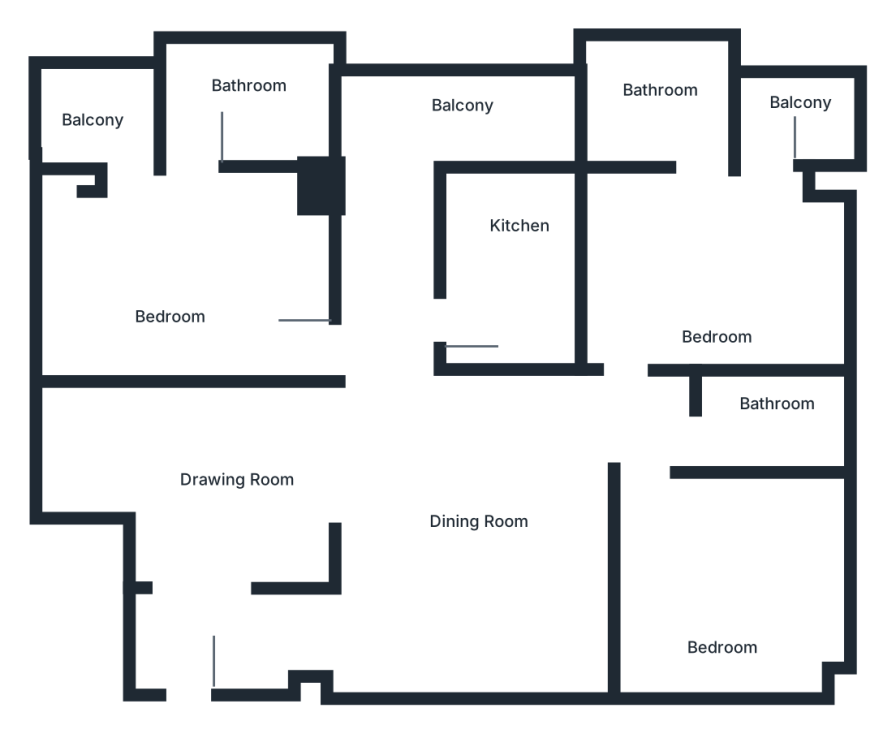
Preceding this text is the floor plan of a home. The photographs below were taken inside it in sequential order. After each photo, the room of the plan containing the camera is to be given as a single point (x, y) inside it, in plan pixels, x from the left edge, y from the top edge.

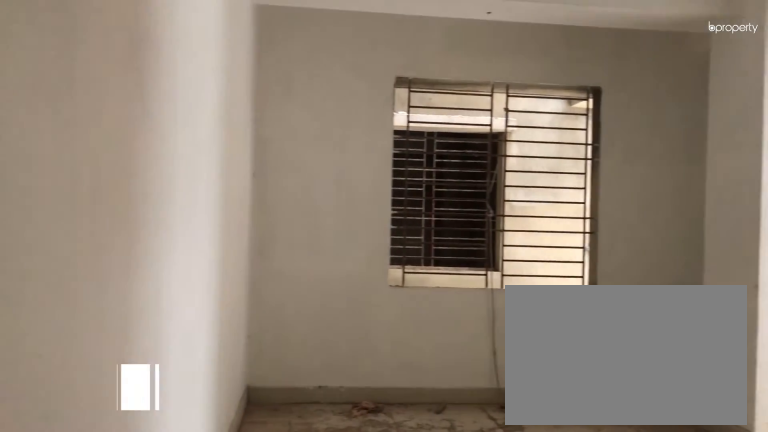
(168, 274)
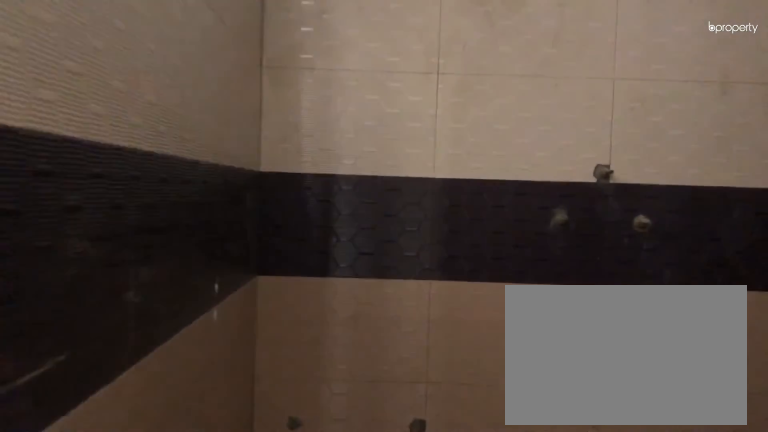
(259, 96)
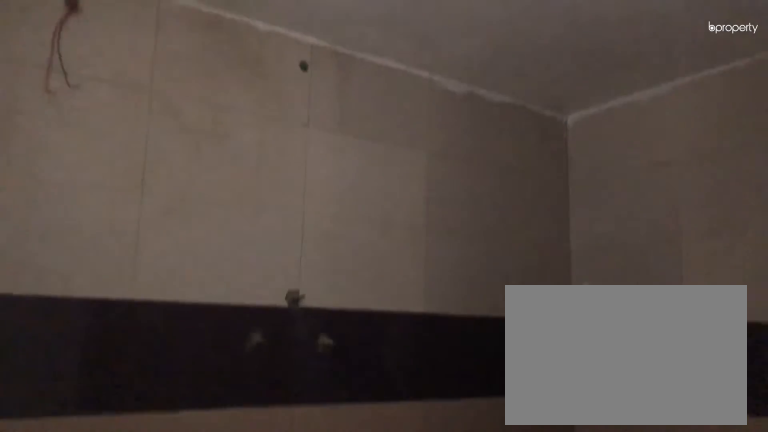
(259, 131)
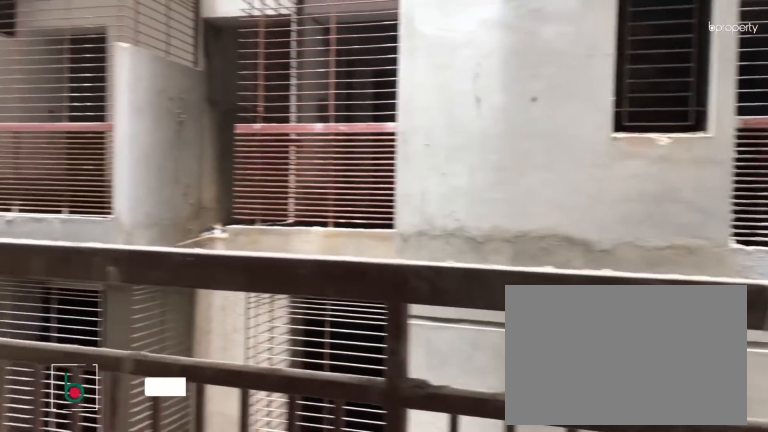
(98, 123)
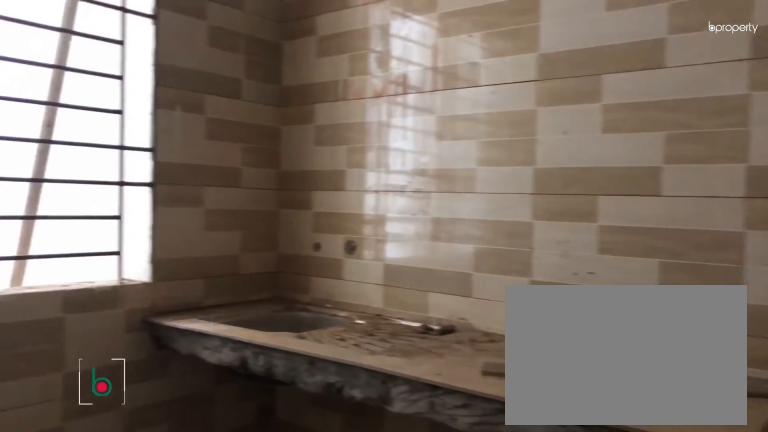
(514, 249)
